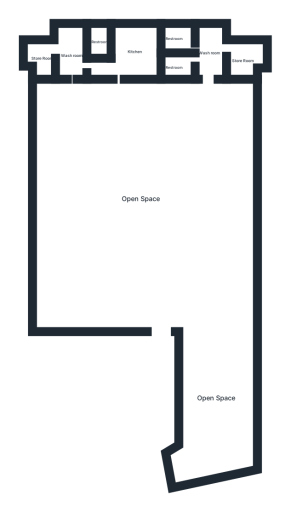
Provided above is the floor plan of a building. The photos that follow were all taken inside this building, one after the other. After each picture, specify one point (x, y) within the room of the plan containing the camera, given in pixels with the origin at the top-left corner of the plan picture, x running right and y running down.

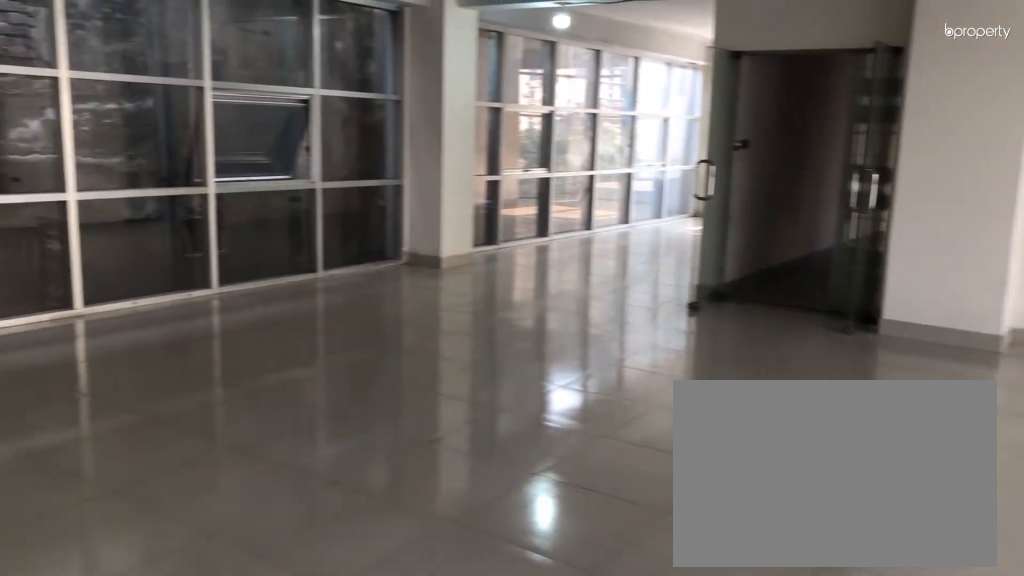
(139, 197)
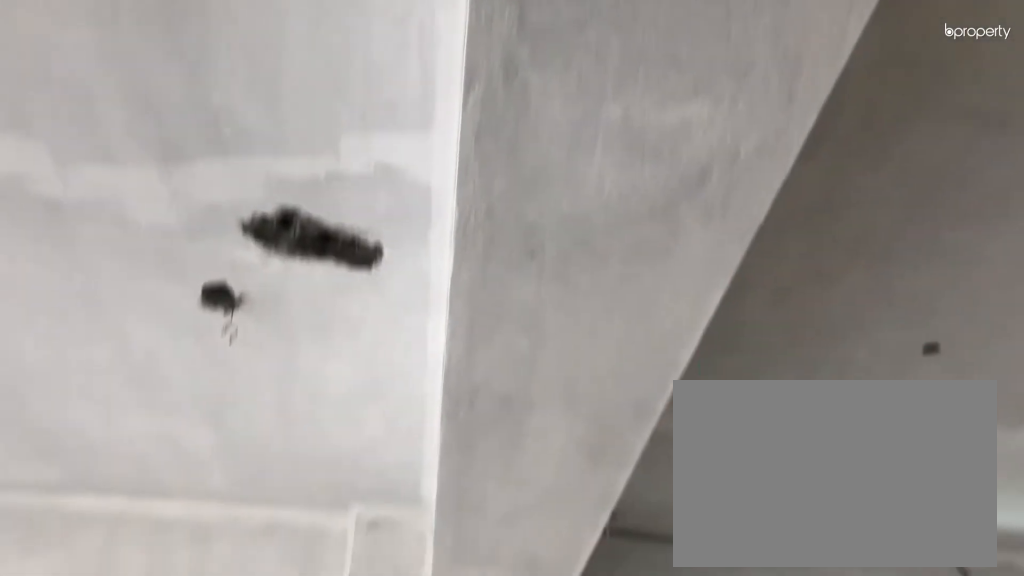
(139, 198)
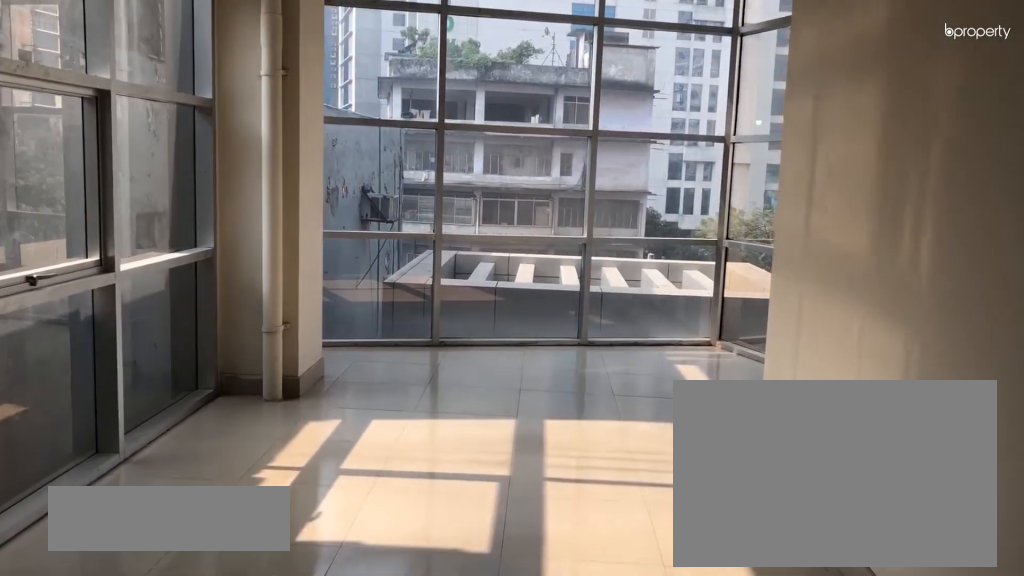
(218, 402)
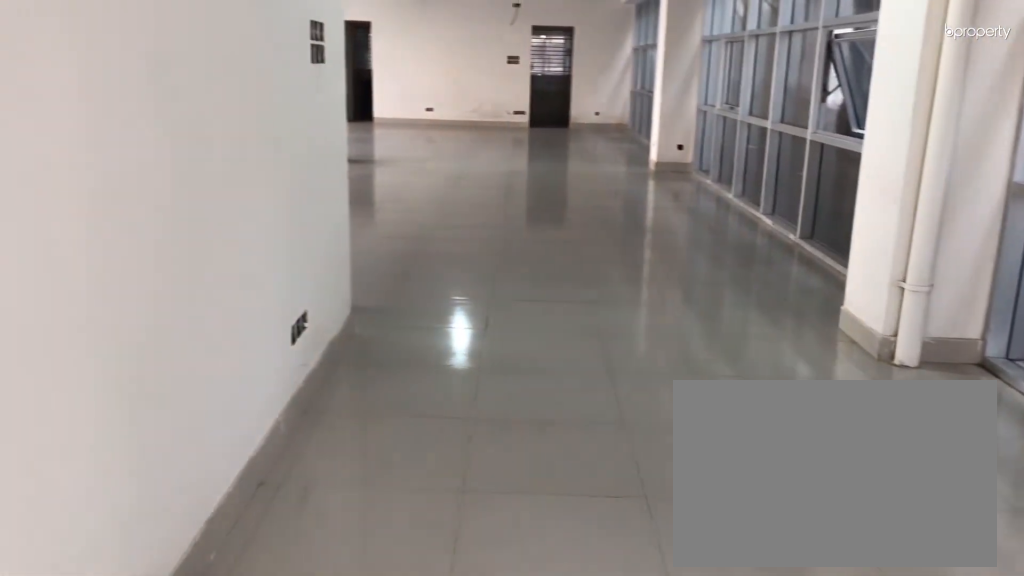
(218, 402)
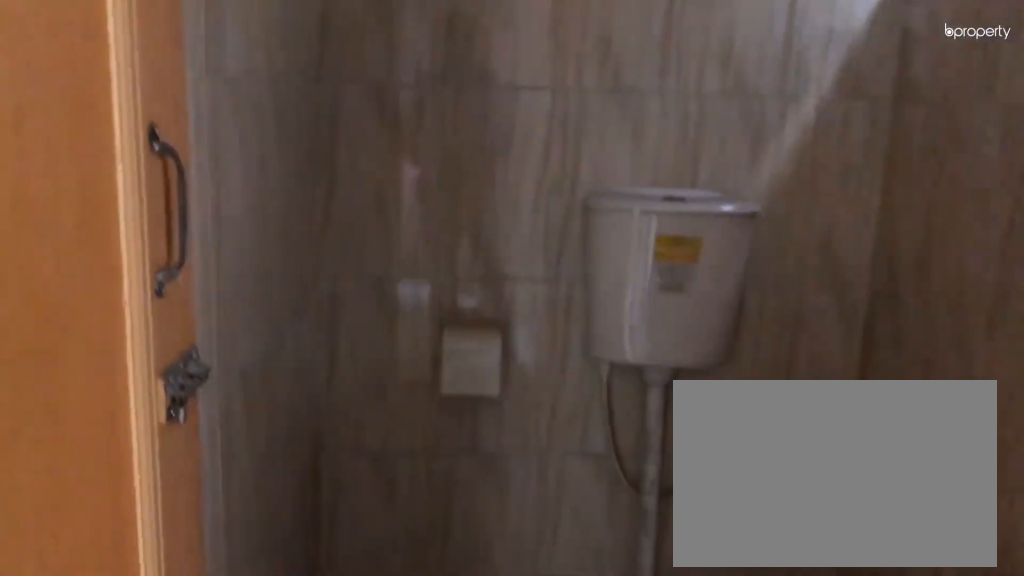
(175, 41)
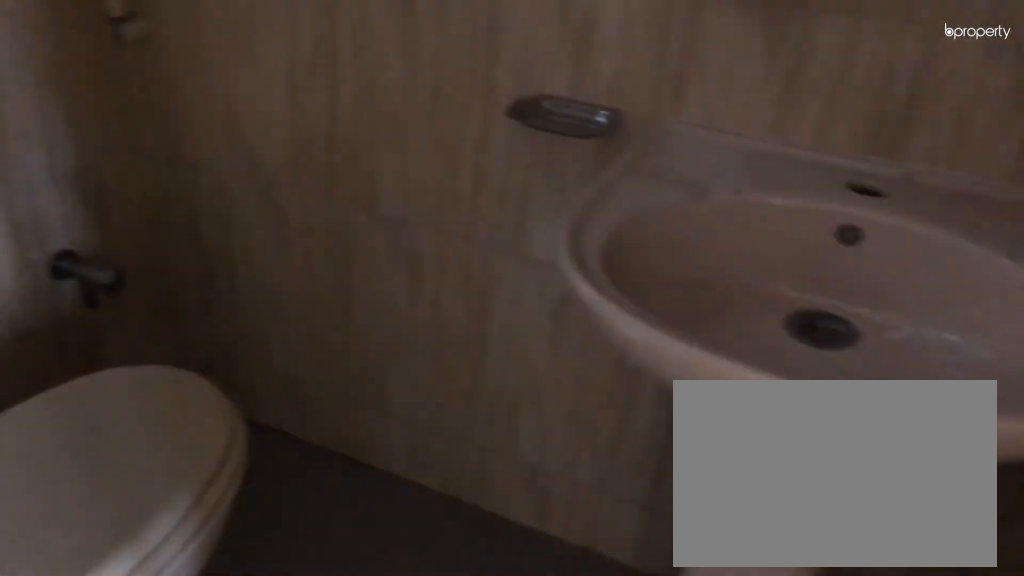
(101, 43)
